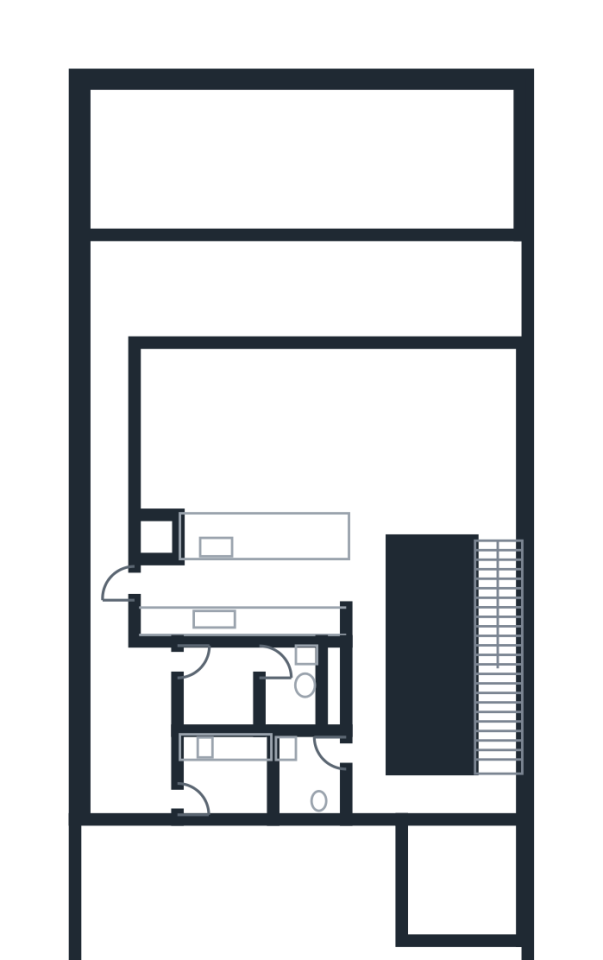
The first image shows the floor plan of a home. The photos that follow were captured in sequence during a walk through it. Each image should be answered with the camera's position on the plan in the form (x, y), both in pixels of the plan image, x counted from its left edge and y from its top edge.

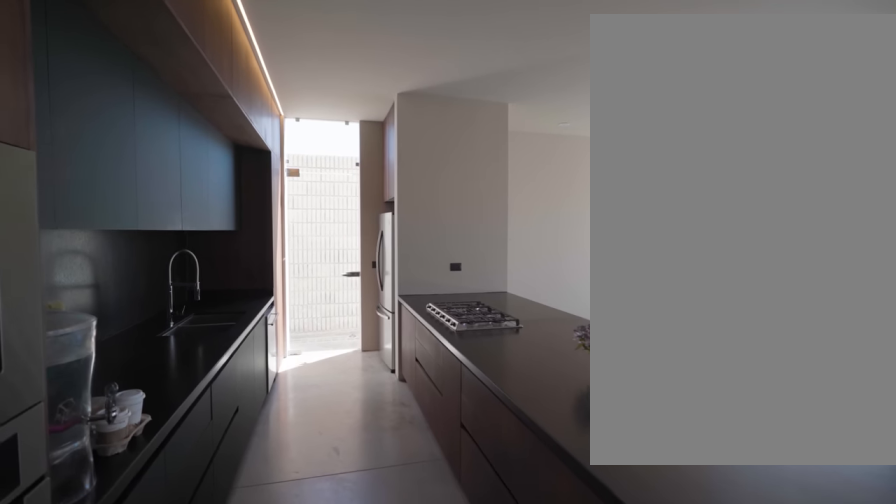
(371, 561)
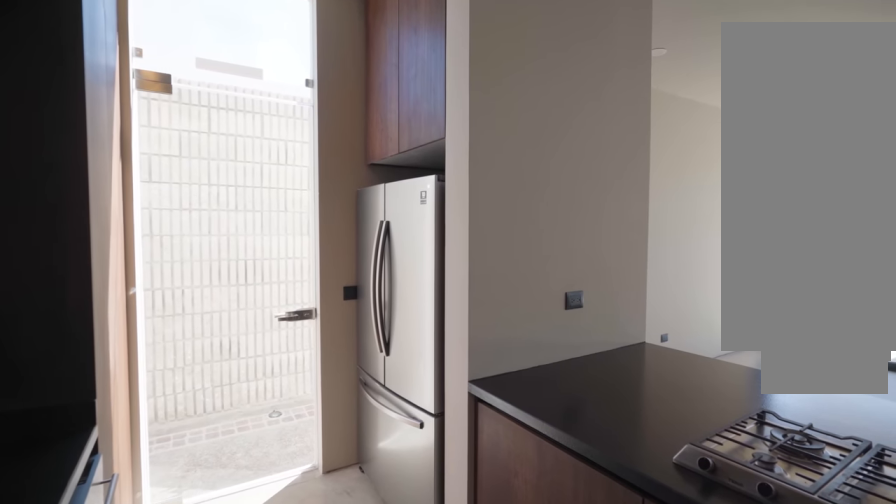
(239, 584)
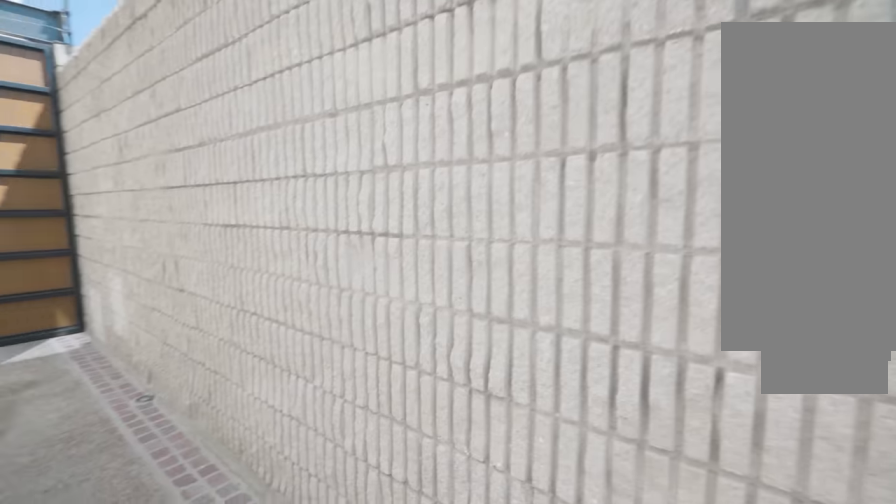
(126, 580)
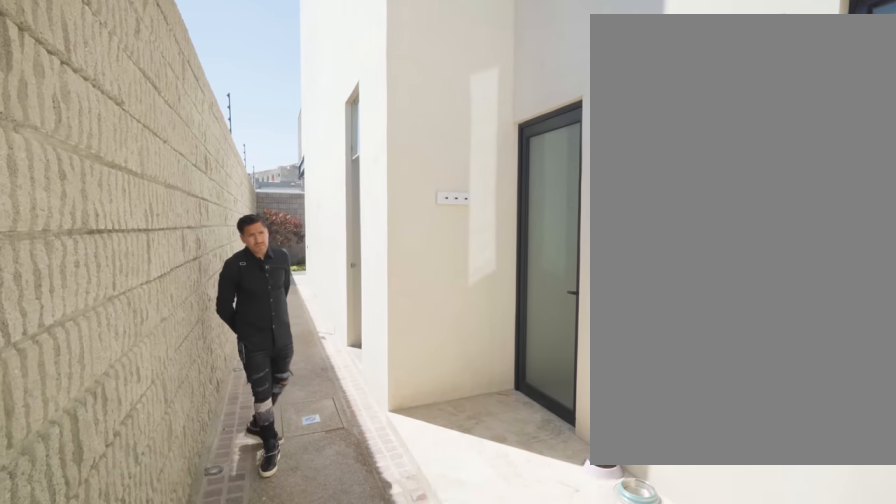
(127, 779)
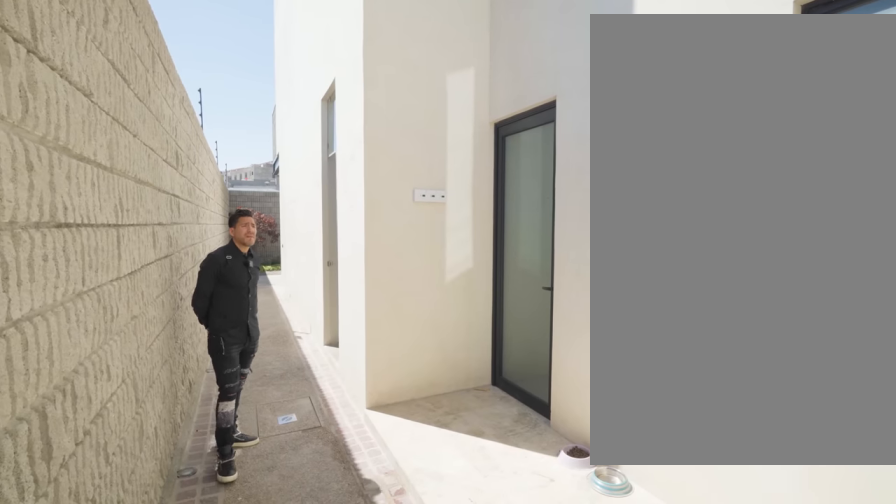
(122, 781)
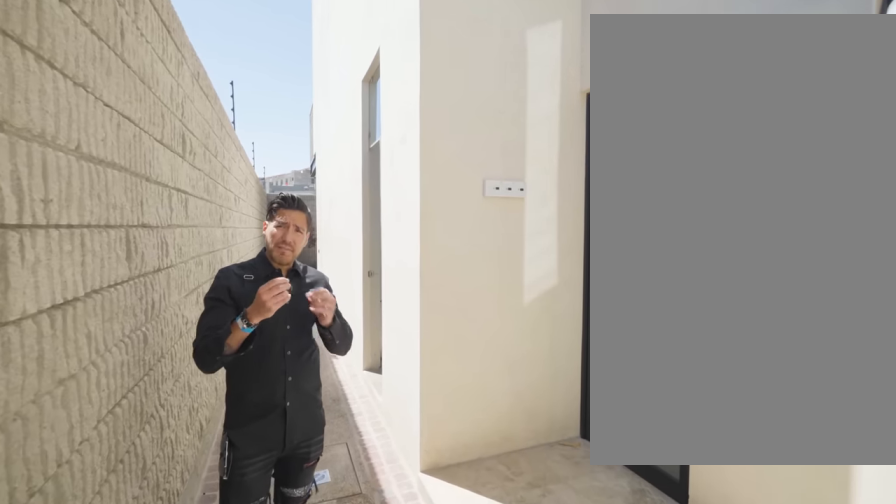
(117, 774)
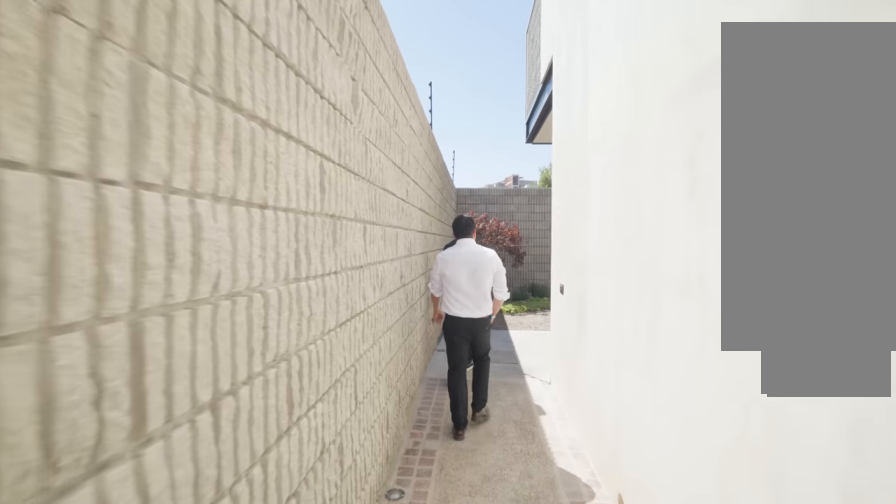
(99, 574)
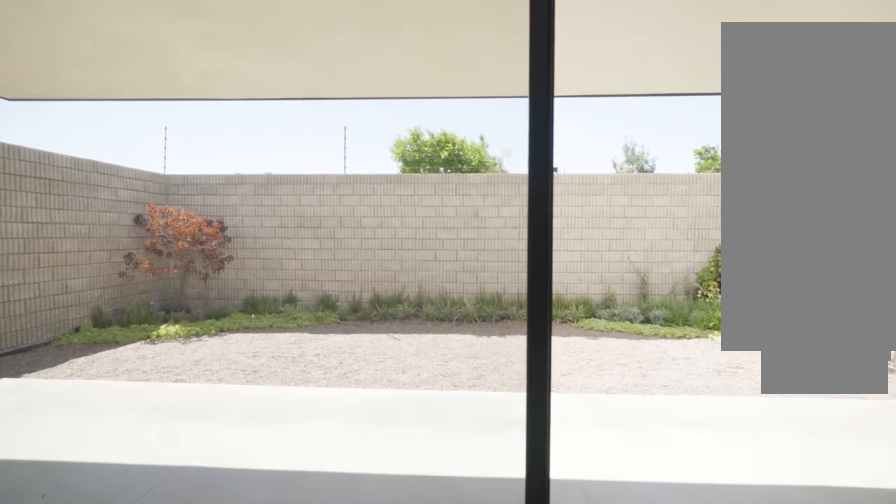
(296, 456)
